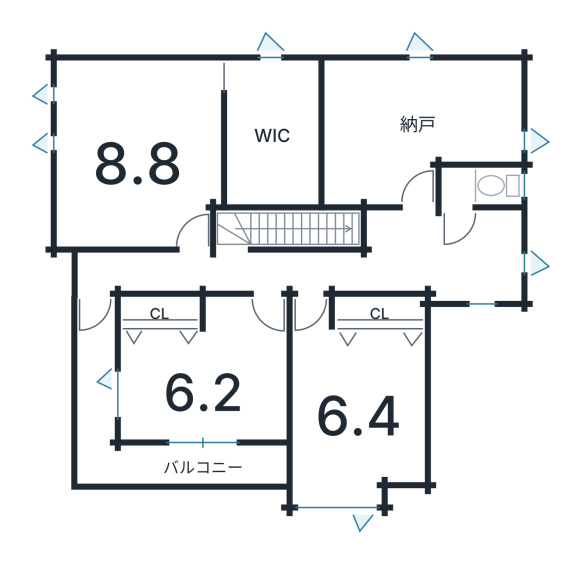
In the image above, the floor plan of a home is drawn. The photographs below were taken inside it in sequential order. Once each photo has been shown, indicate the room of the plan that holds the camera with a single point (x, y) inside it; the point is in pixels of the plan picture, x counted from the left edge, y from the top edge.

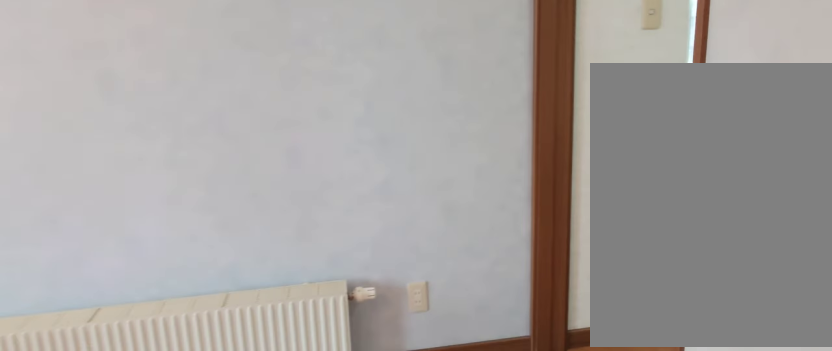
(125, 163)
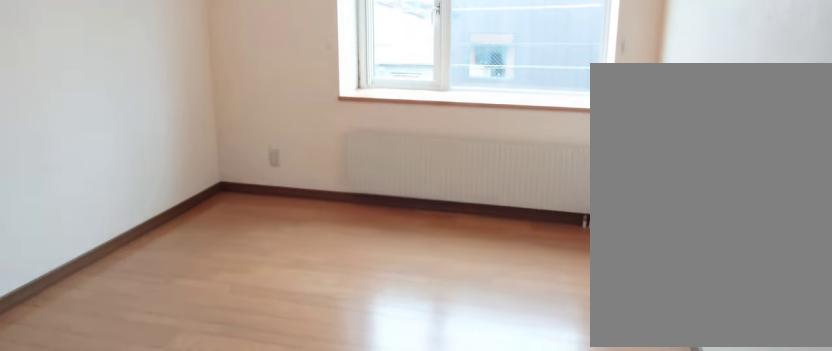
(352, 415)
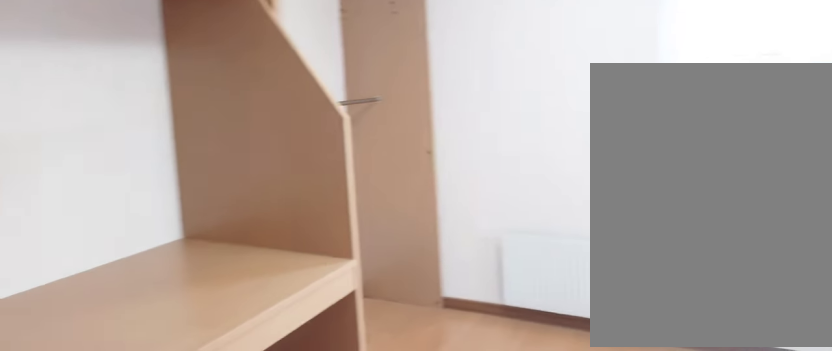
(390, 133)
